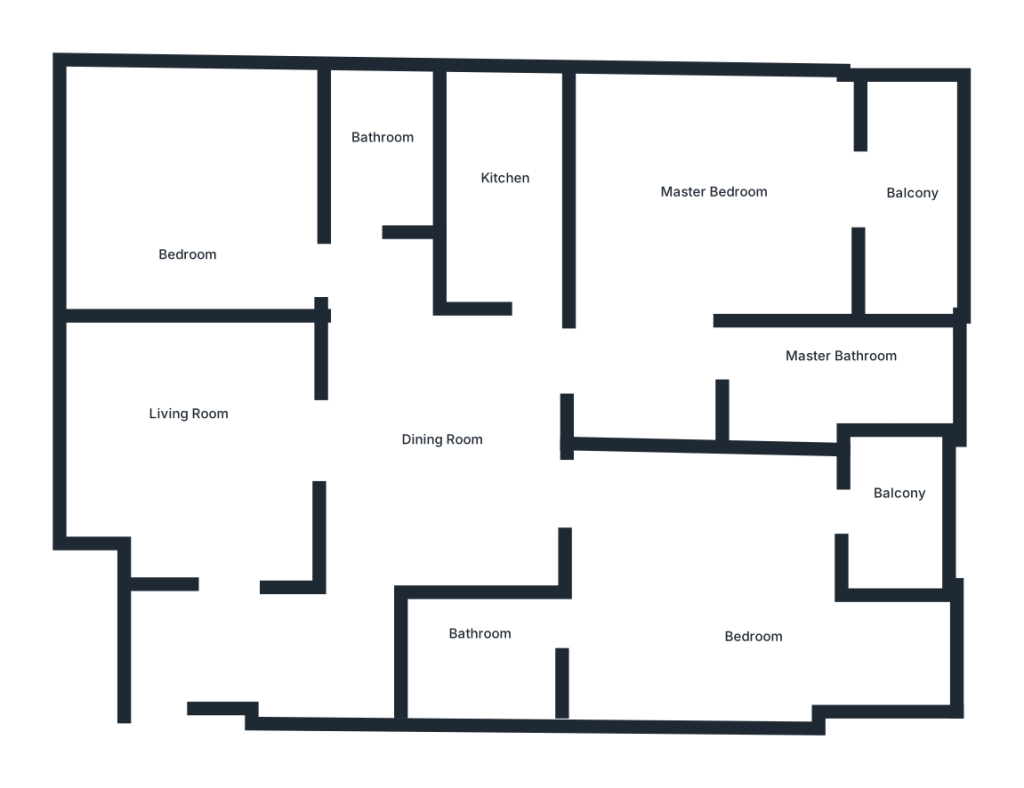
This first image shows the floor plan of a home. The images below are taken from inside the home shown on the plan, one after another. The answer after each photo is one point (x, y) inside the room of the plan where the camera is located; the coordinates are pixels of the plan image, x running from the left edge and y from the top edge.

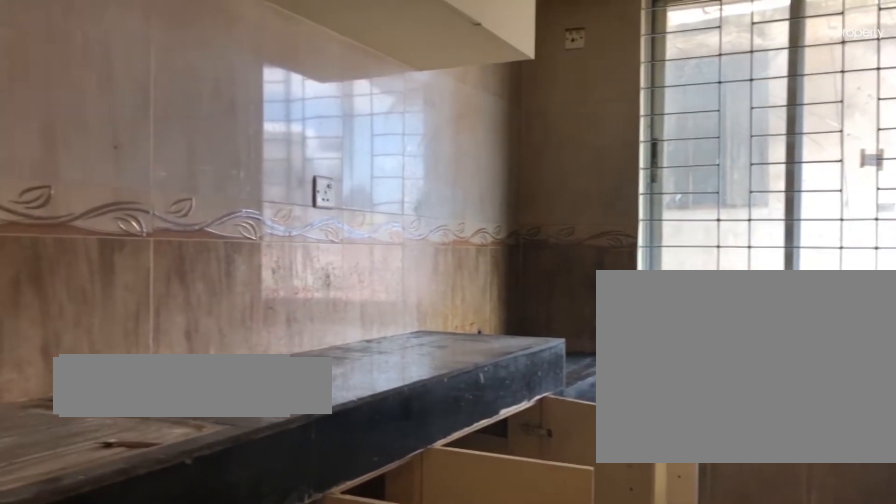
(505, 190)
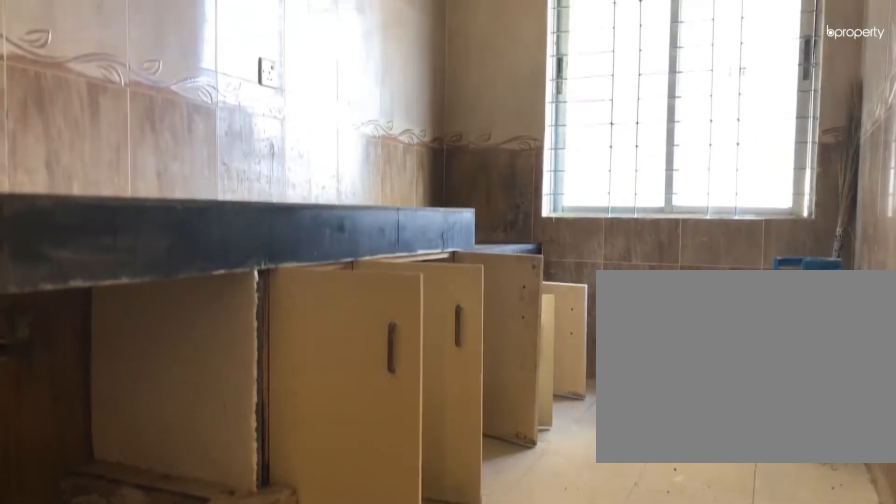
(505, 190)
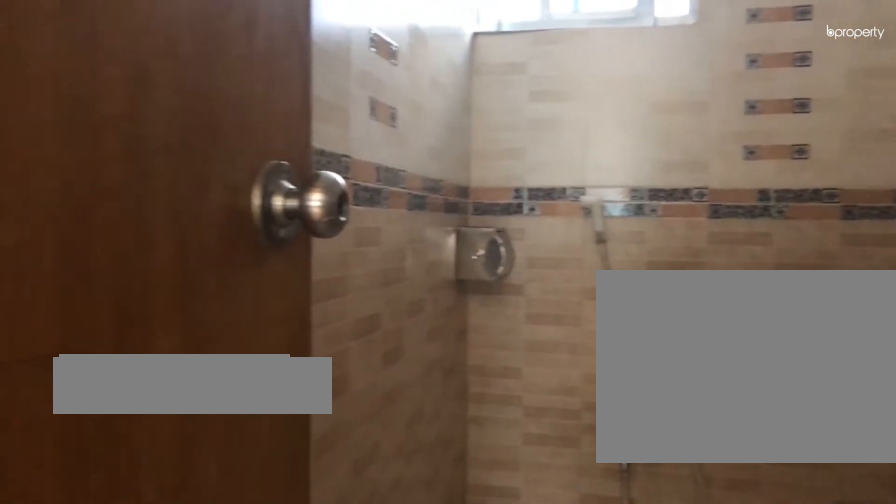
(383, 137)
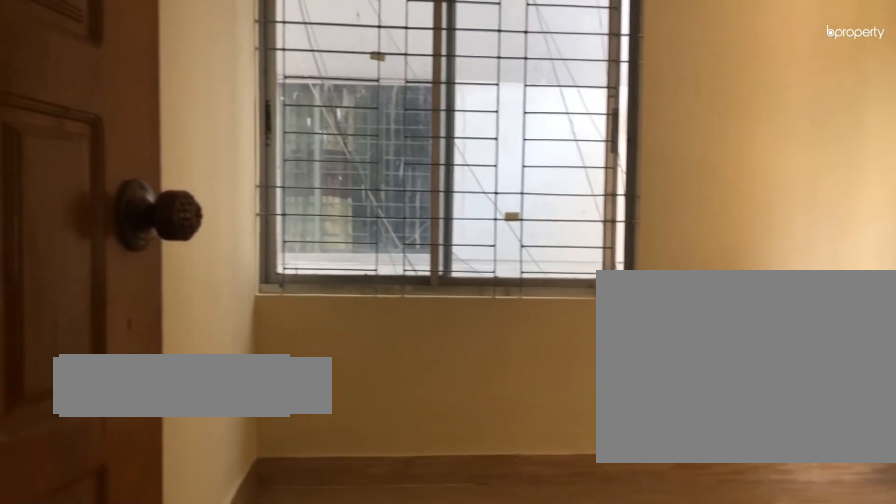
(193, 166)
